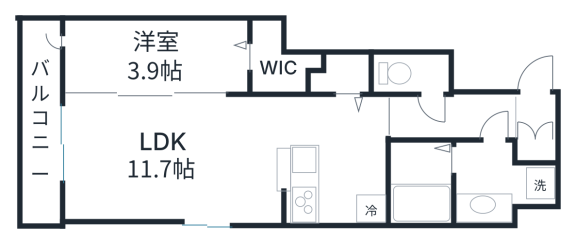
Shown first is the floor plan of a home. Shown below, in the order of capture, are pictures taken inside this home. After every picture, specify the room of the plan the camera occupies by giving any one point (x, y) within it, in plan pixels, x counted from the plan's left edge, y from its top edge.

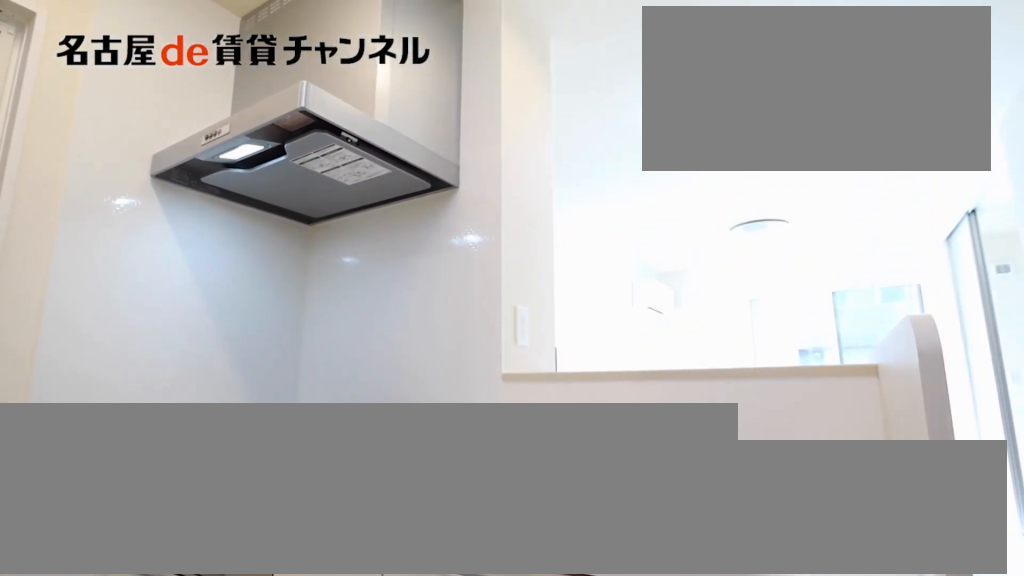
(339, 161)
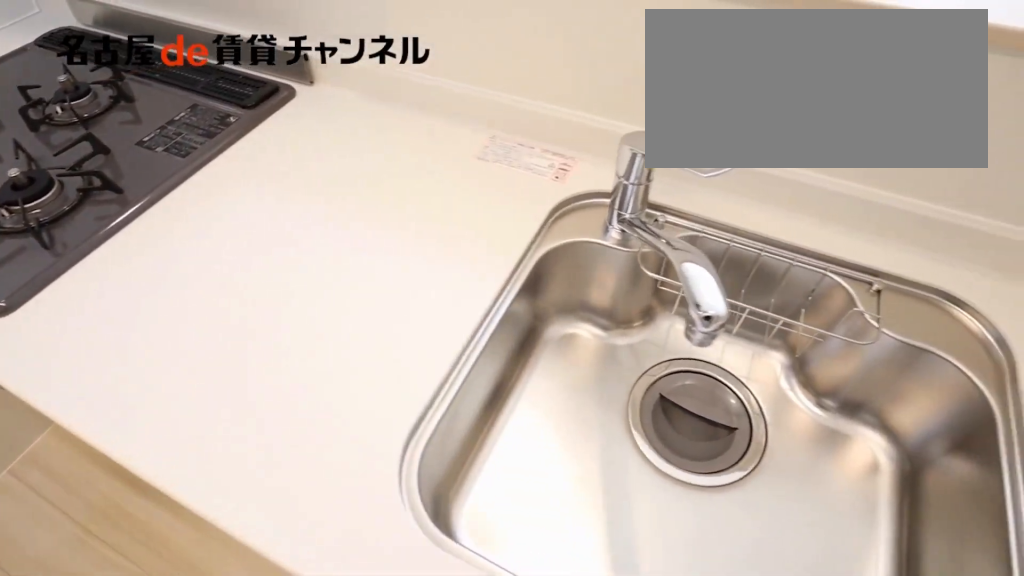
(339, 161)
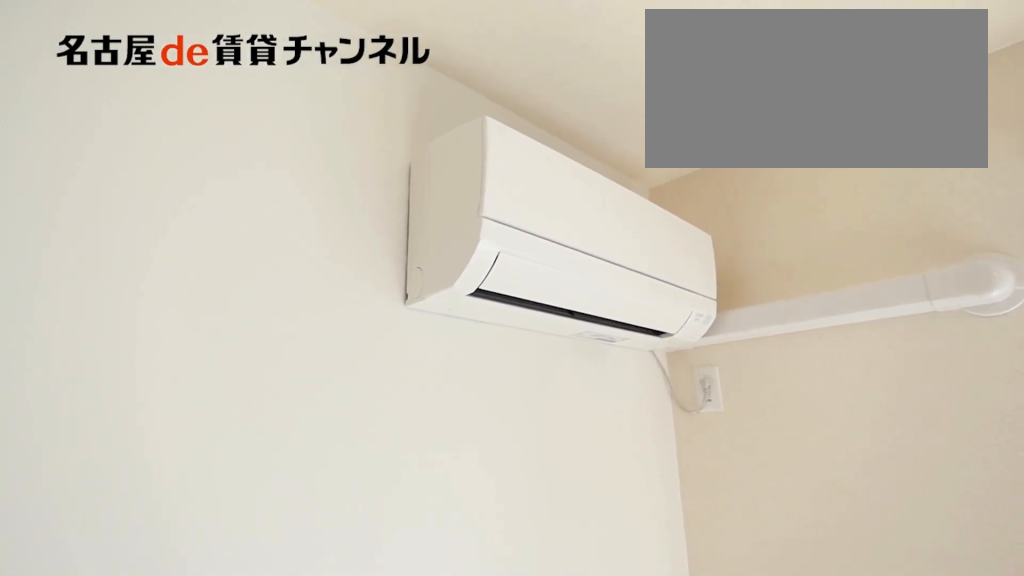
(175, 161)
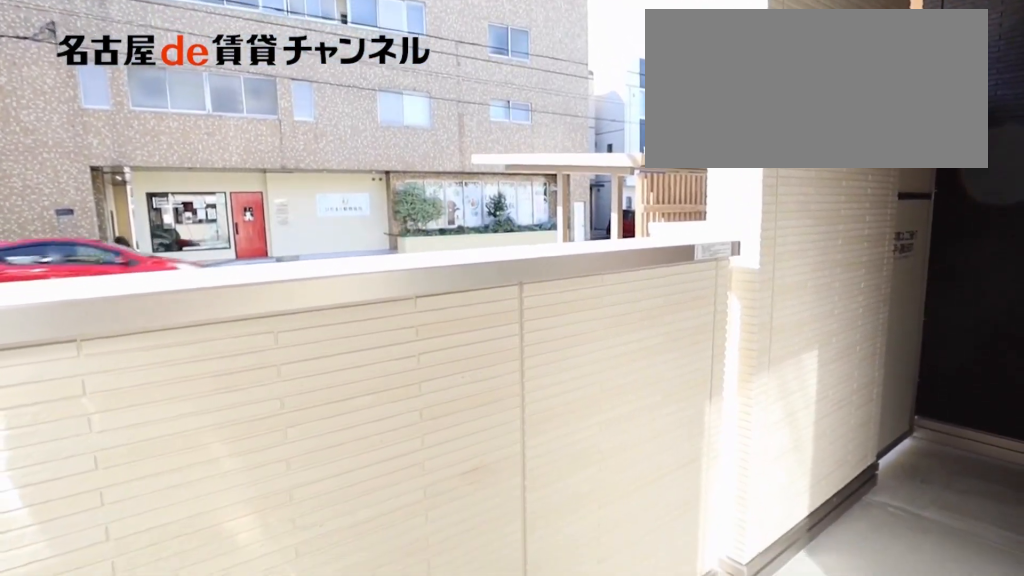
(43, 123)
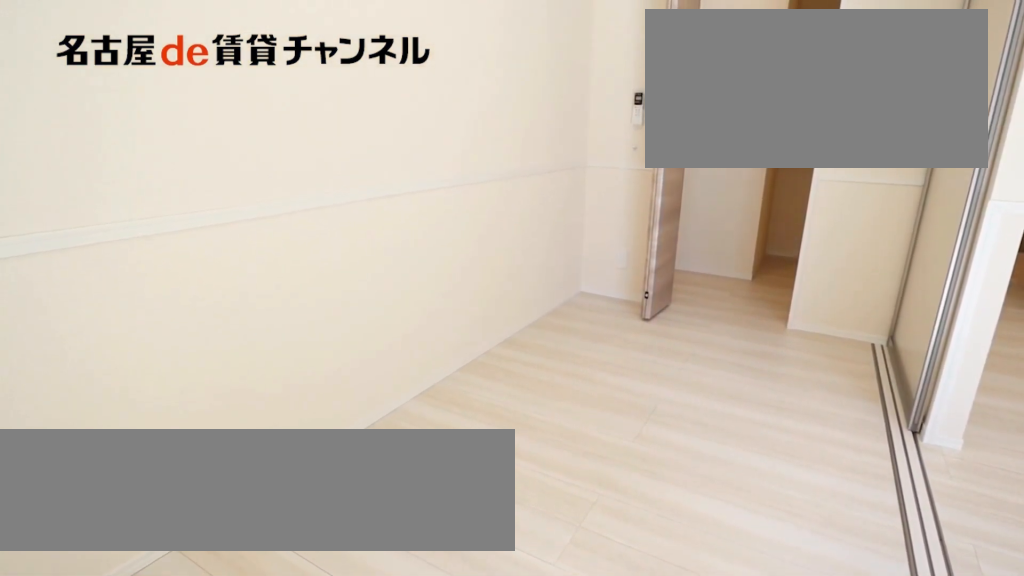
(156, 57)
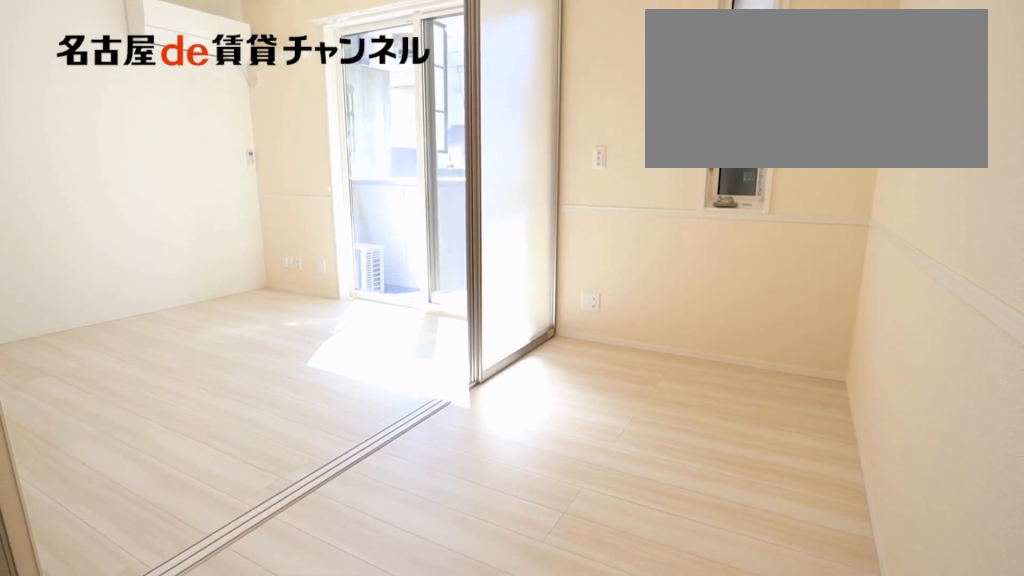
(156, 57)
